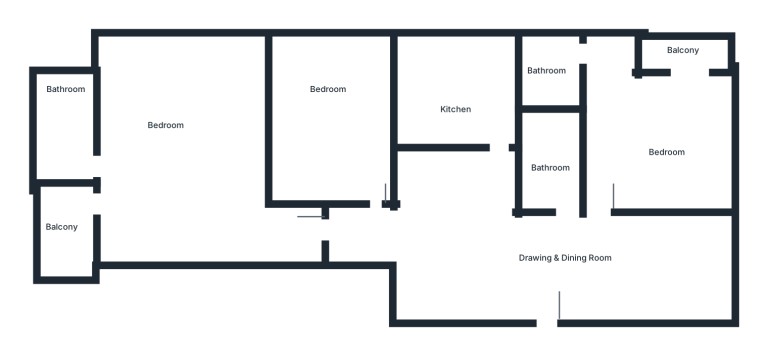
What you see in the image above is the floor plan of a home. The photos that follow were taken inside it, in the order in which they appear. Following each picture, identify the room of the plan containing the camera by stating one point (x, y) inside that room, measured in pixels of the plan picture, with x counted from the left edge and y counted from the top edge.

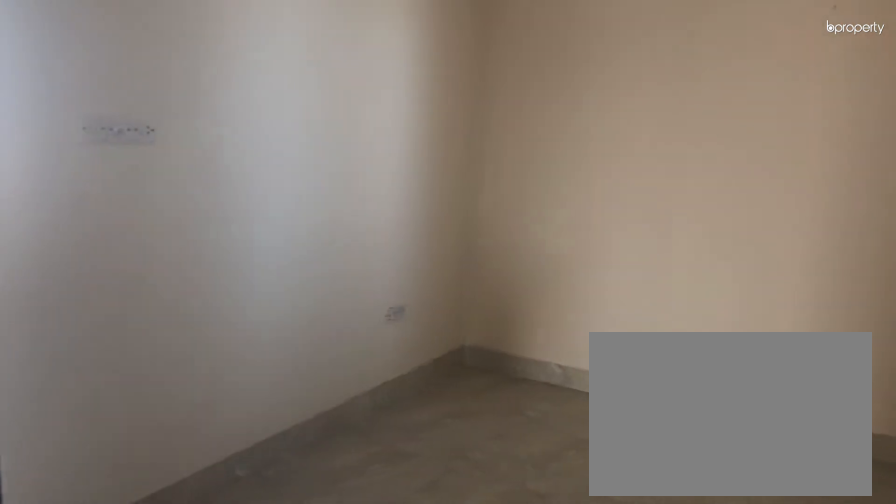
(545, 262)
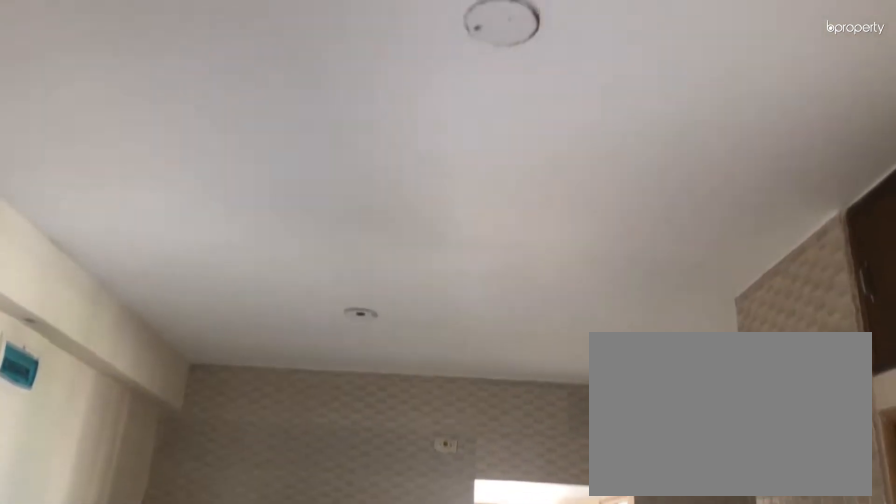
(545, 262)
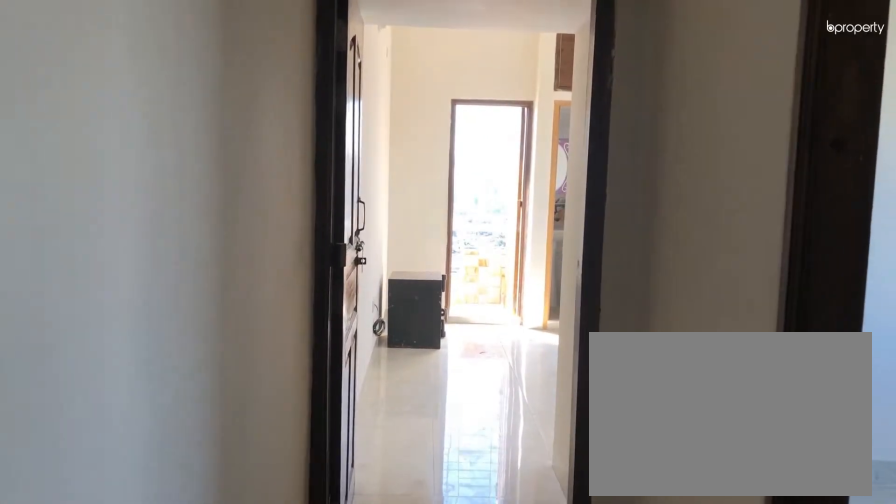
(367, 236)
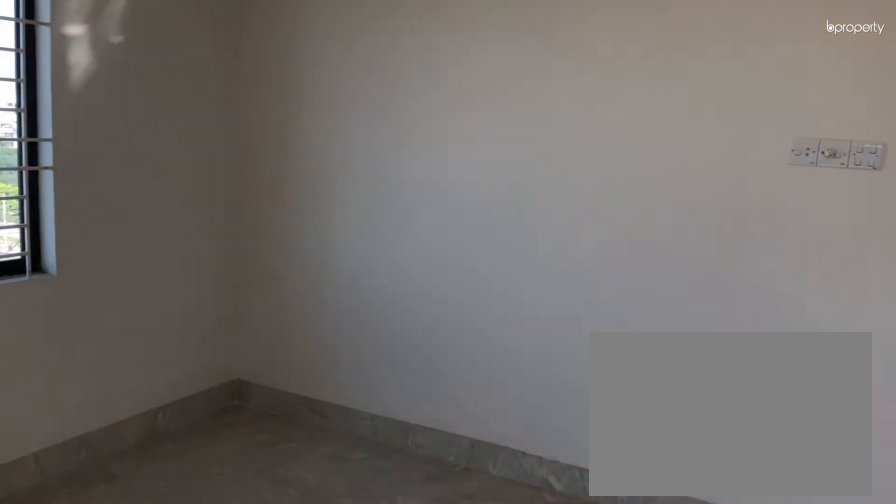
(179, 159)
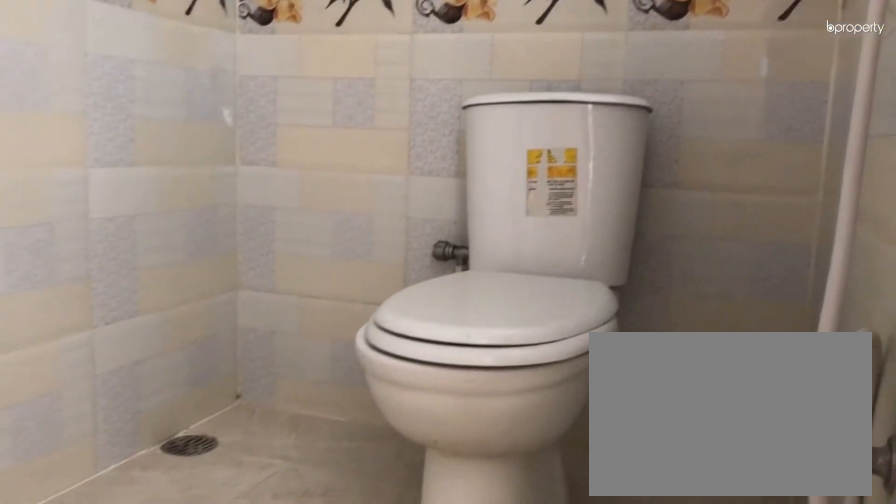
(62, 127)
